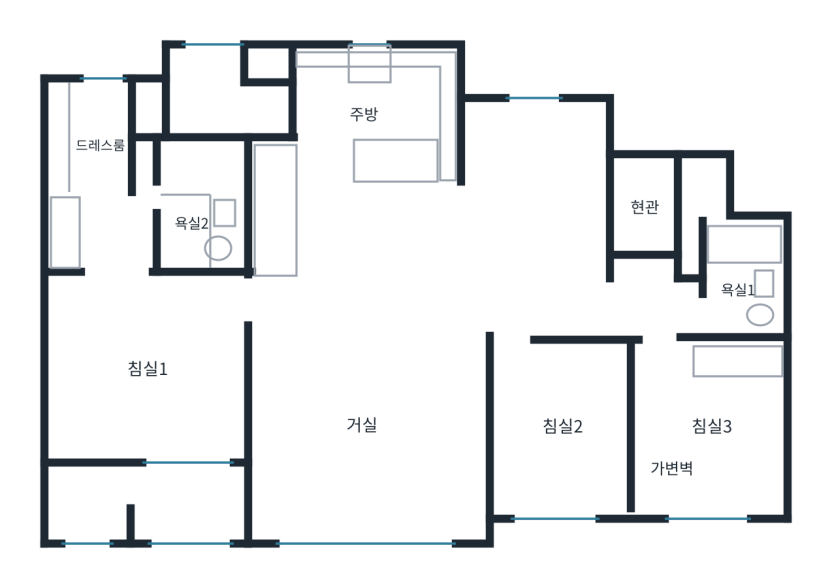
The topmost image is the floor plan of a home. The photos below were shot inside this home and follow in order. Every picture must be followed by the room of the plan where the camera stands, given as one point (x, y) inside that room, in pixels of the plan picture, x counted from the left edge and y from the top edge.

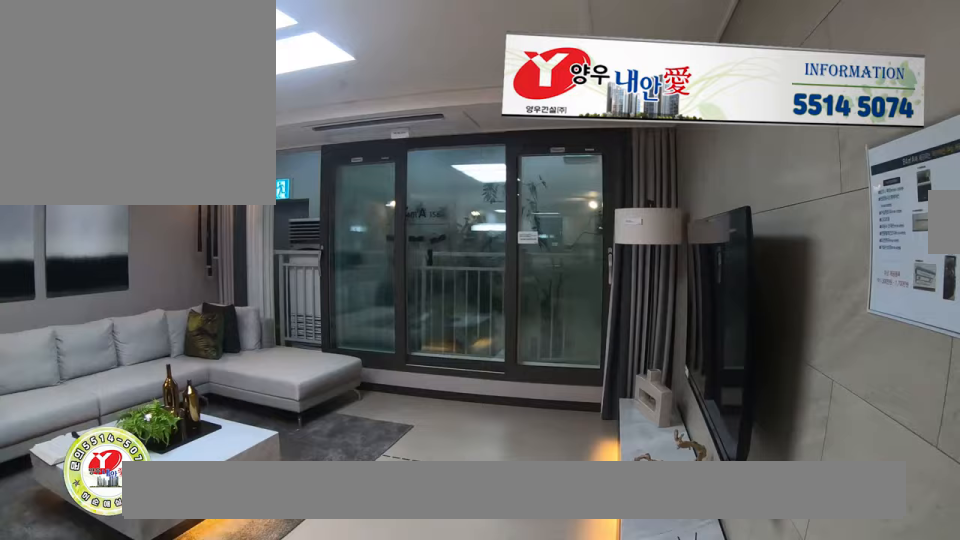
(364, 451)
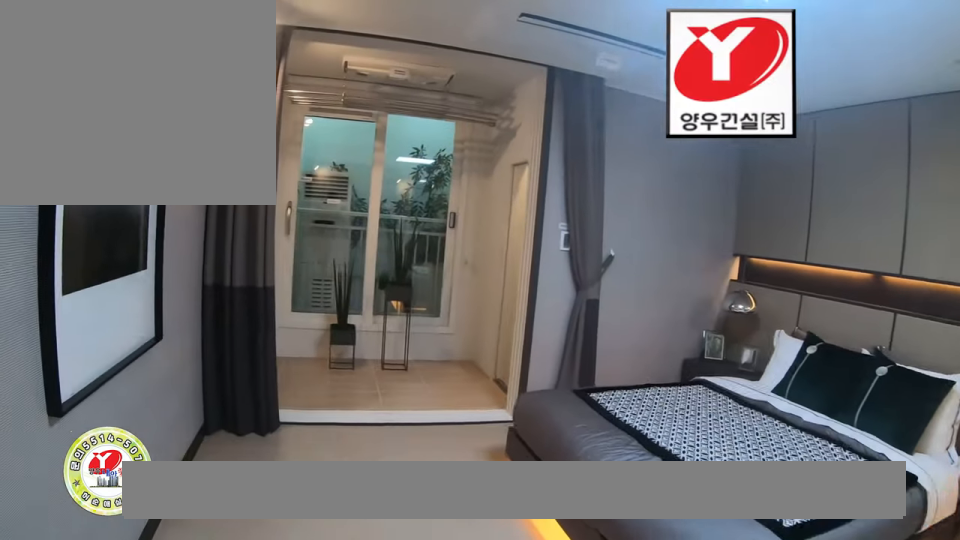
(148, 395)
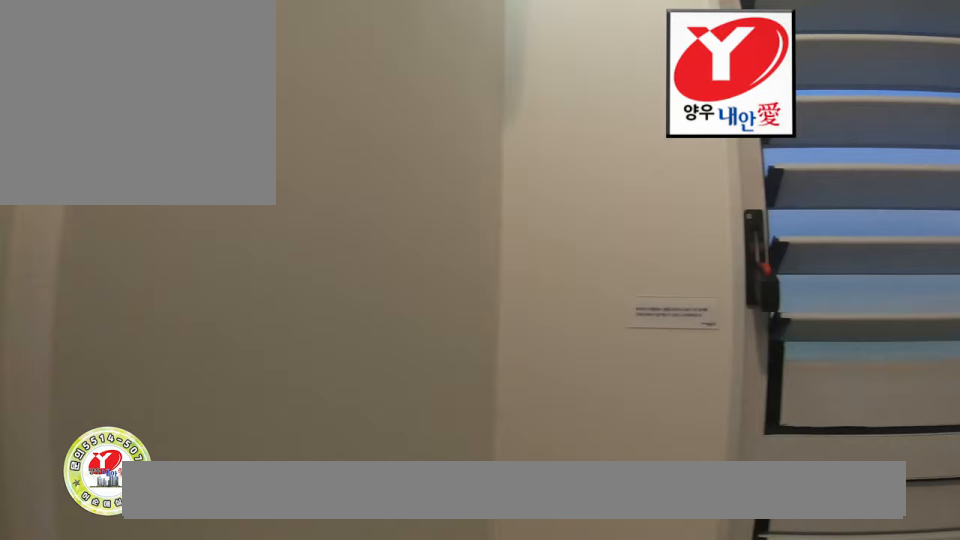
(88, 517)
